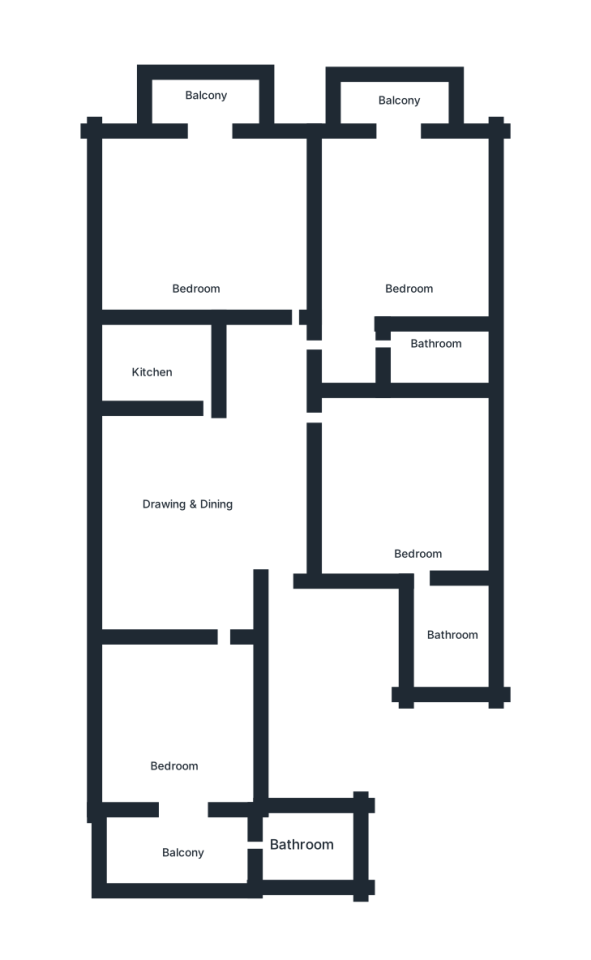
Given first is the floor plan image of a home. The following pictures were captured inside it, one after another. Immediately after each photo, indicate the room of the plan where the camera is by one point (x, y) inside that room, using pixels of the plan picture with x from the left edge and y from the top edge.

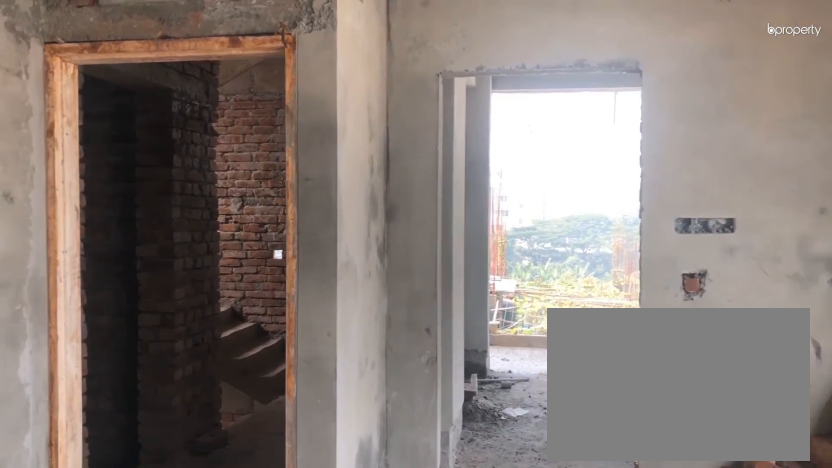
(189, 495)
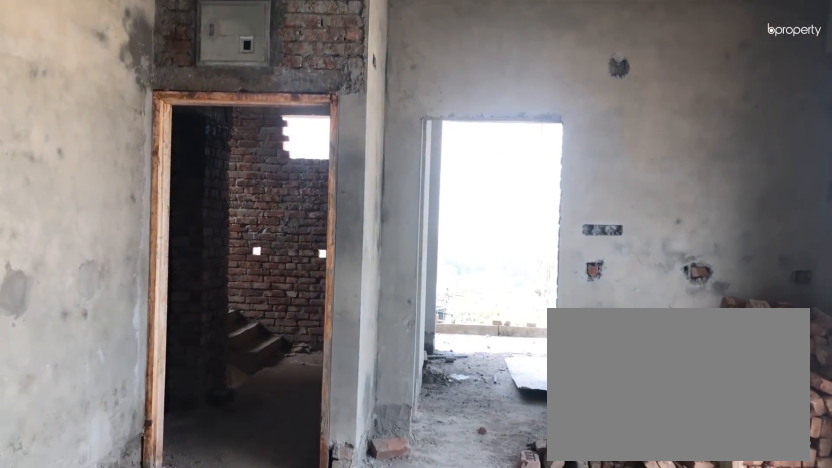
(188, 495)
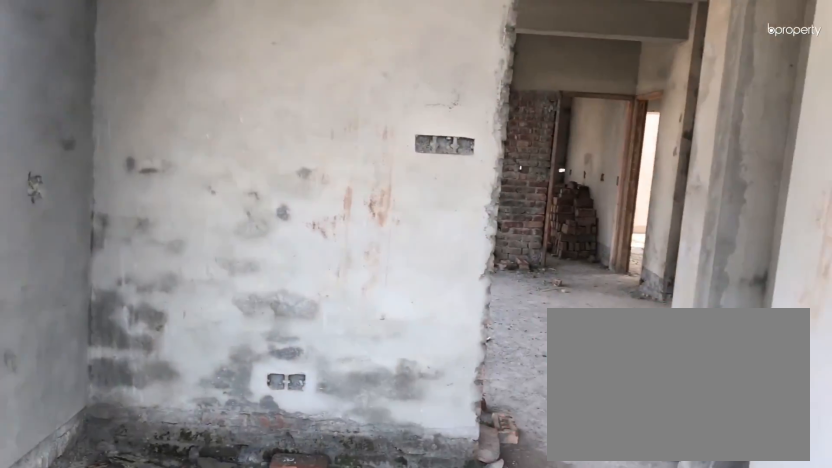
(183, 733)
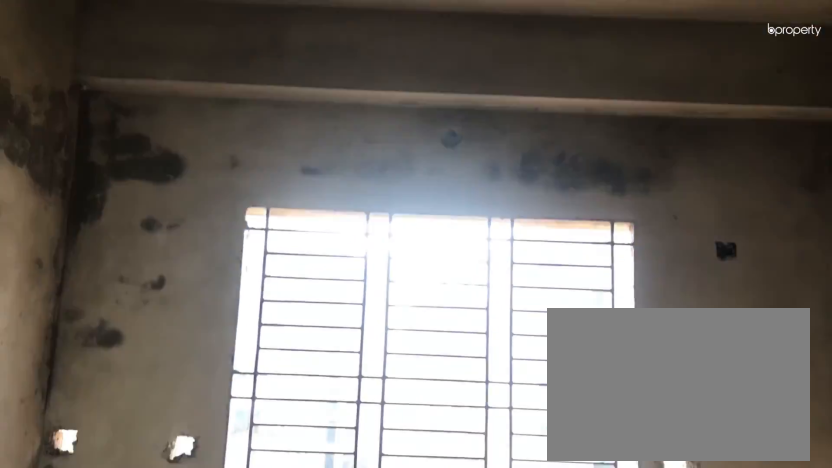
(421, 484)
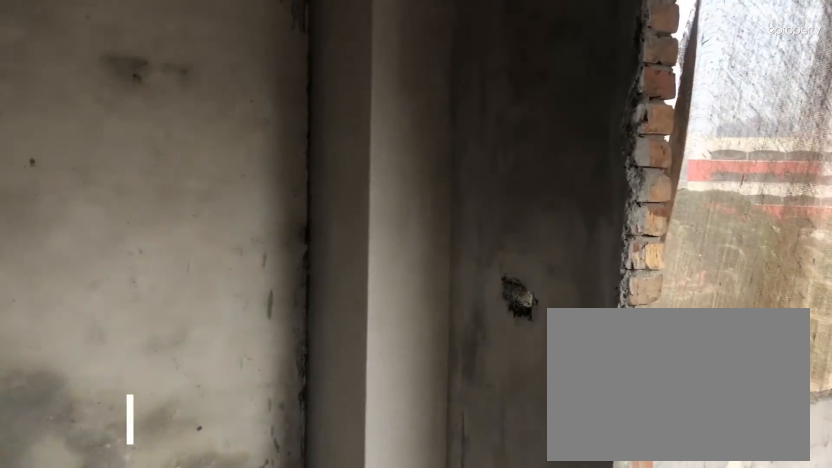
(414, 251)
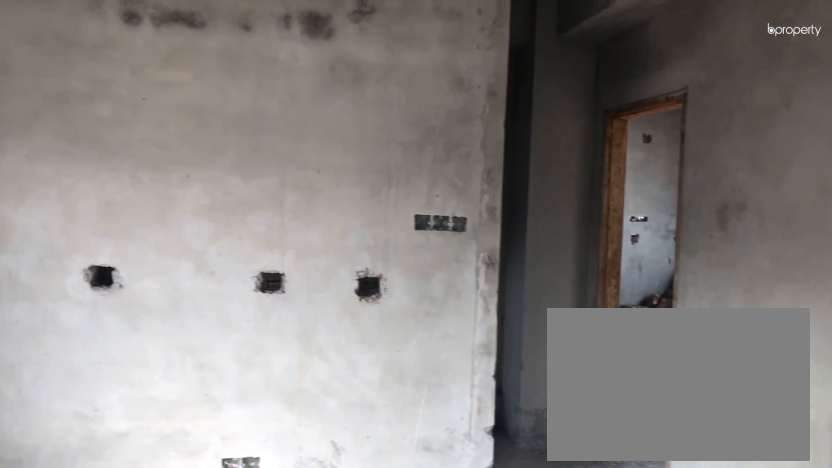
(414, 251)
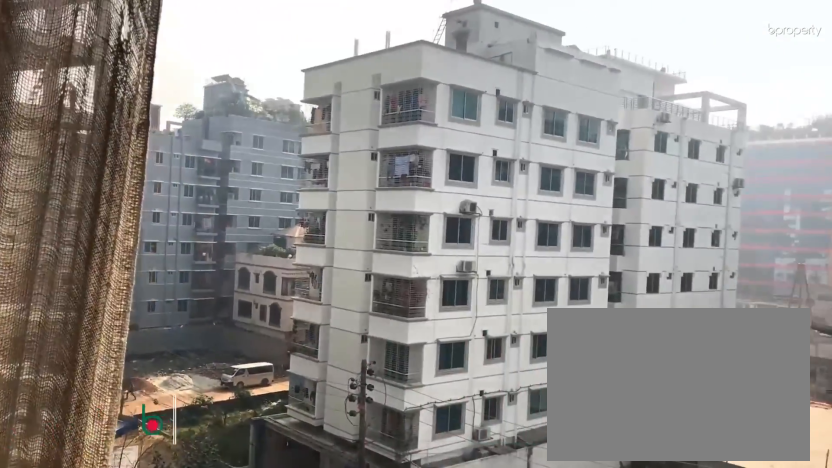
(396, 105)
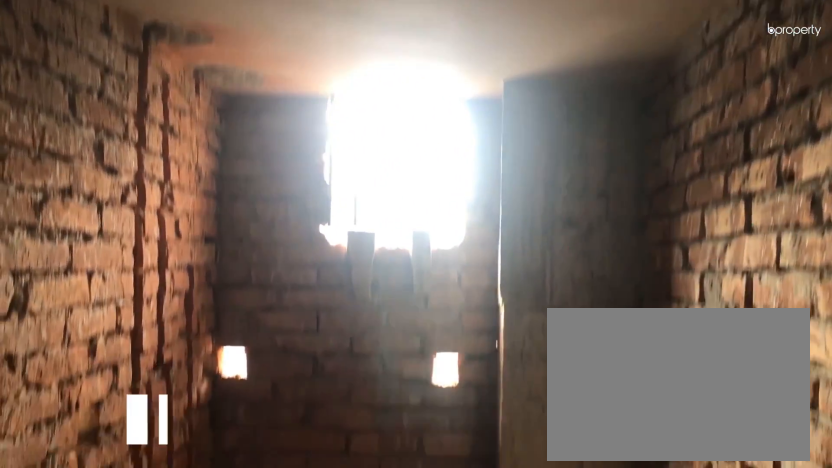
(438, 362)
